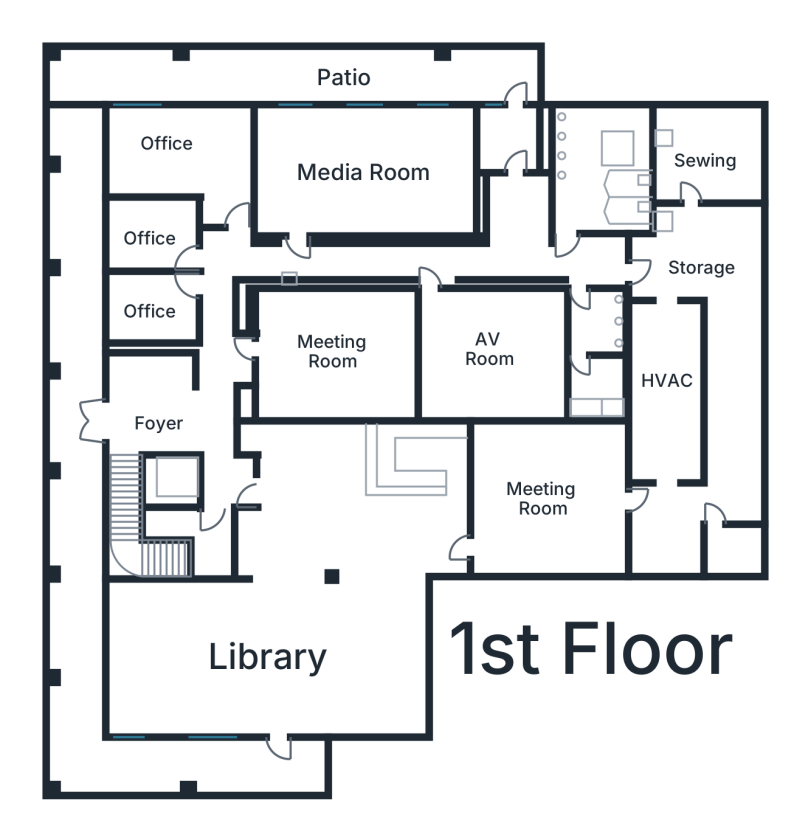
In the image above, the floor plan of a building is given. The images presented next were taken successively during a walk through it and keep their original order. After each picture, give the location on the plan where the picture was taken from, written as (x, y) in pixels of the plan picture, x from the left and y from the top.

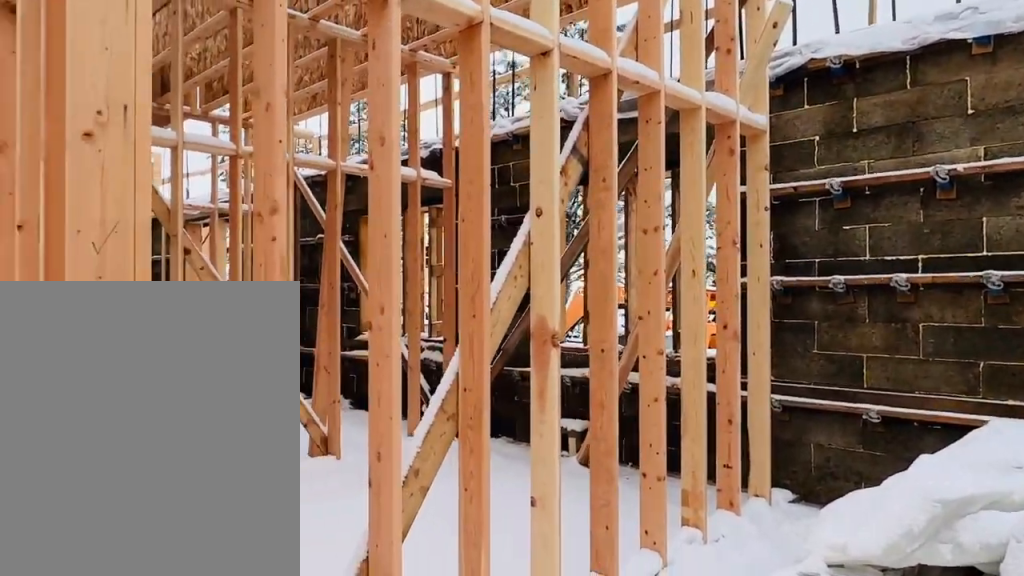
(193, 148)
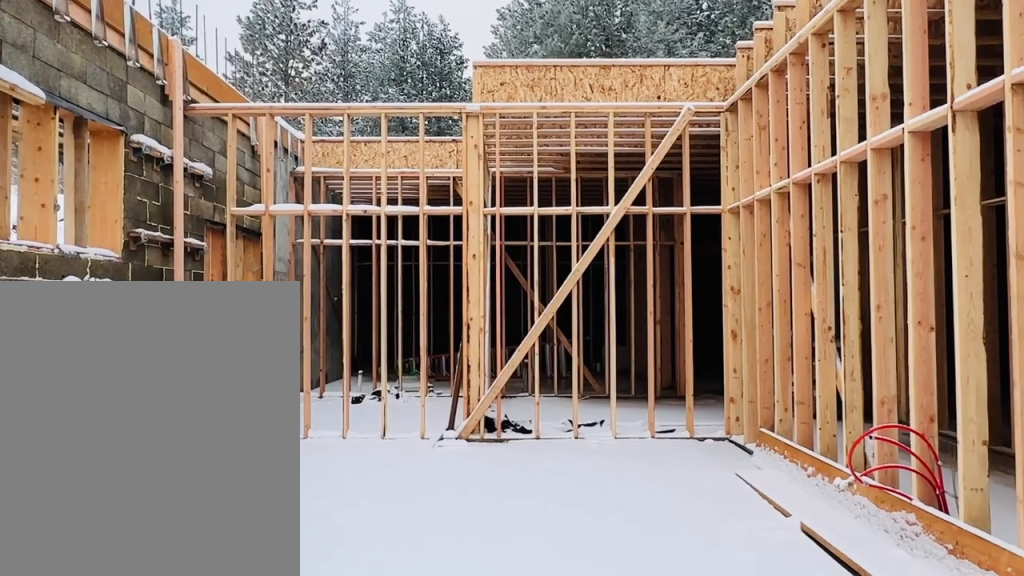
(317, 168)
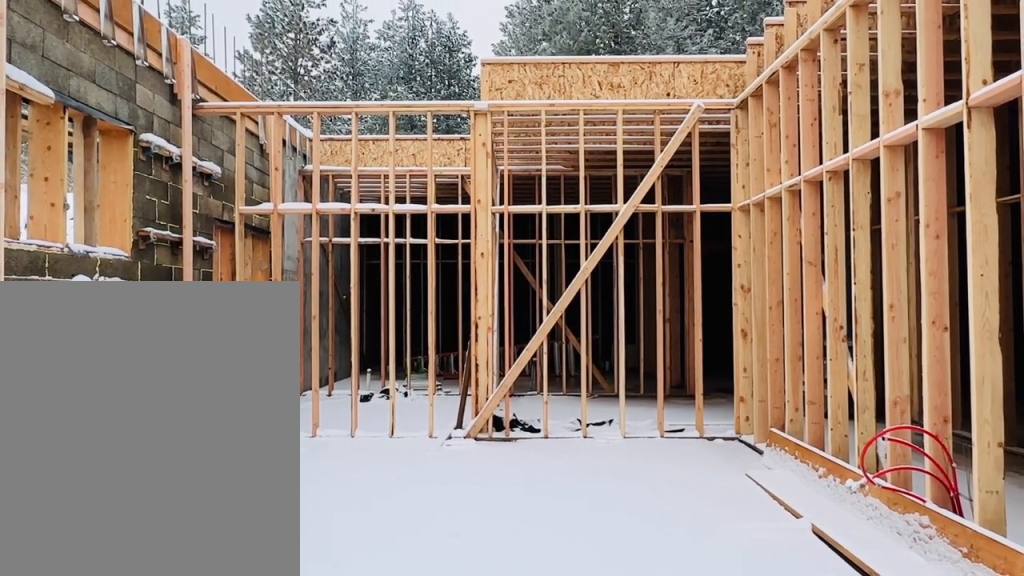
(317, 167)
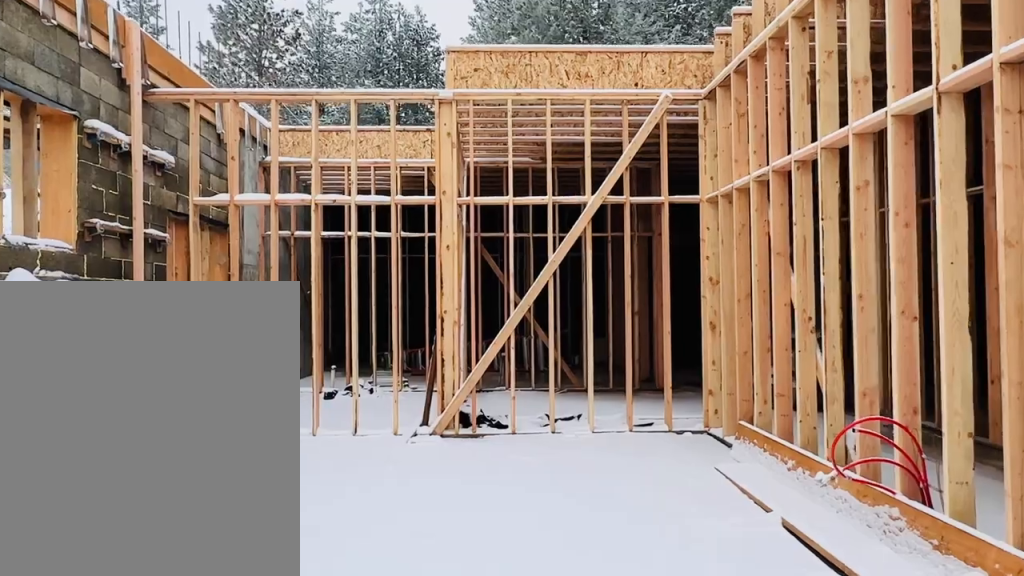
(317, 167)
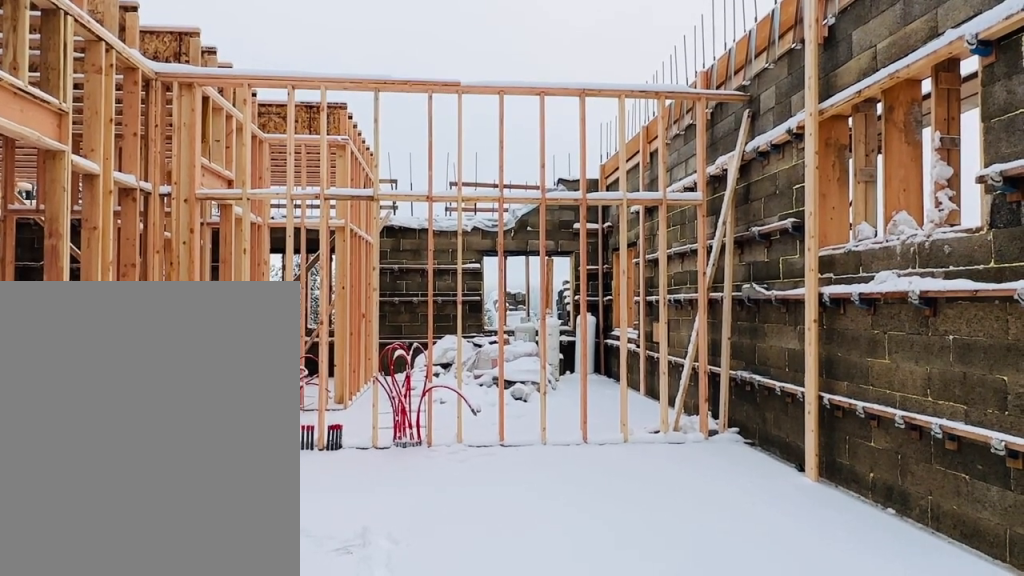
(453, 167)
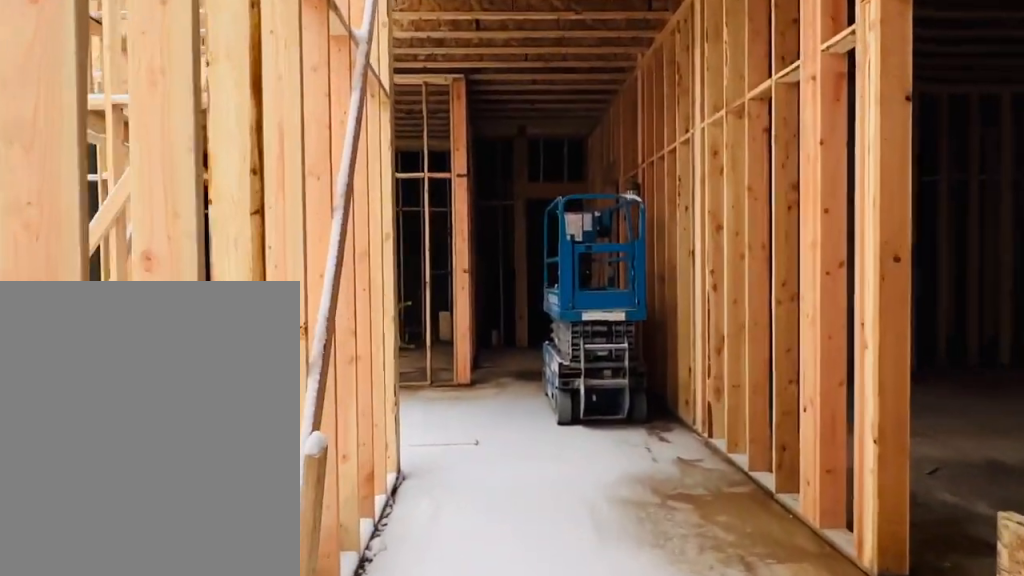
(352, 241)
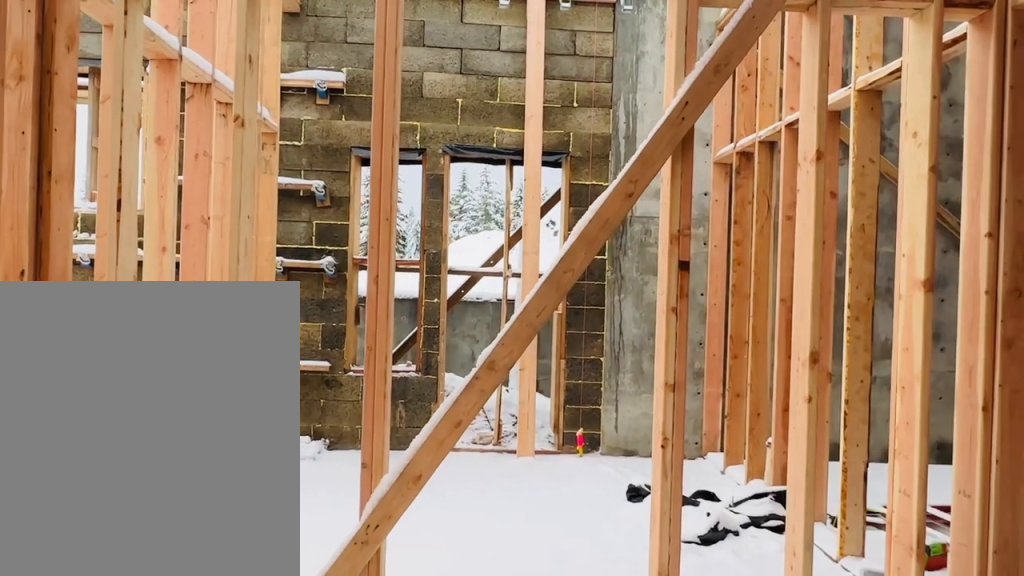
(514, 225)
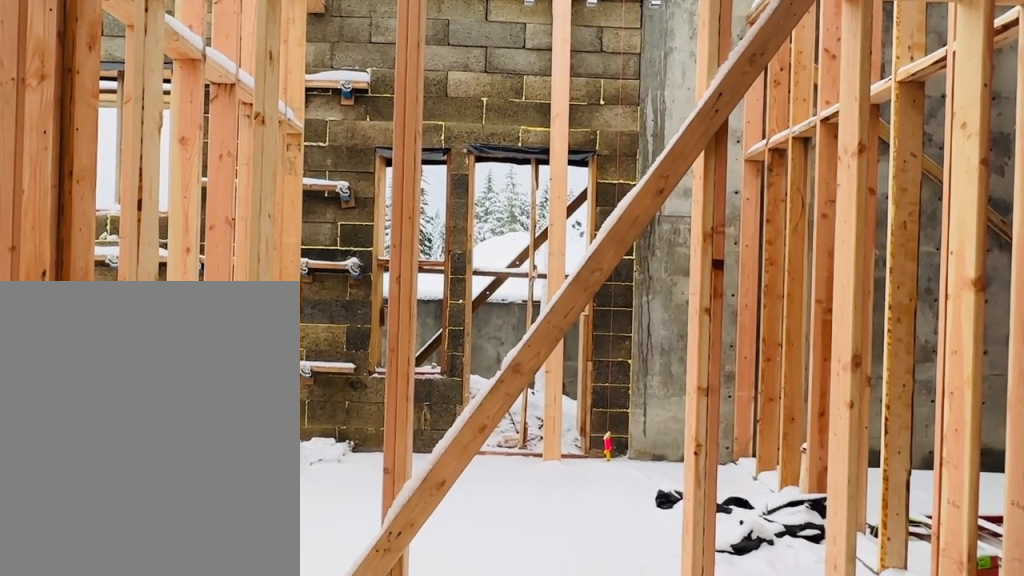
(514, 227)
